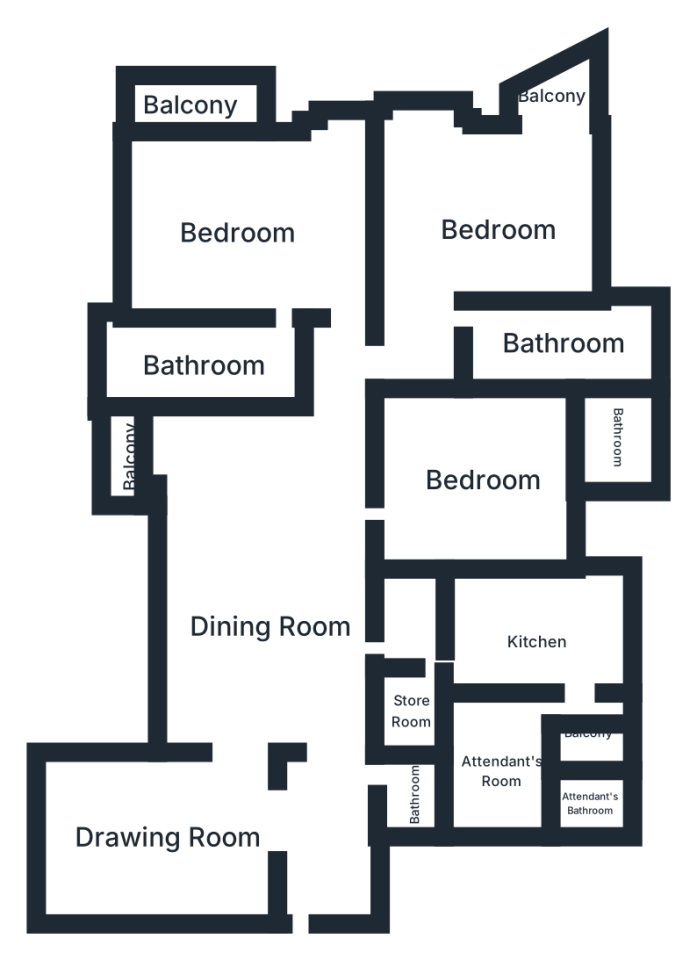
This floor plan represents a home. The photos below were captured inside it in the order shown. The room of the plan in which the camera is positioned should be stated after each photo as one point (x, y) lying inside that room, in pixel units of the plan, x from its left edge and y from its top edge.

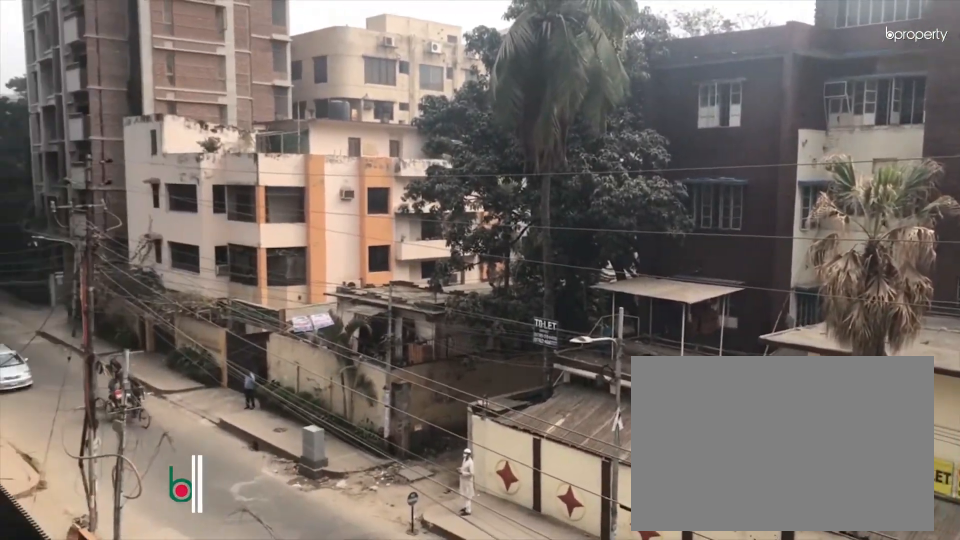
(555, 96)
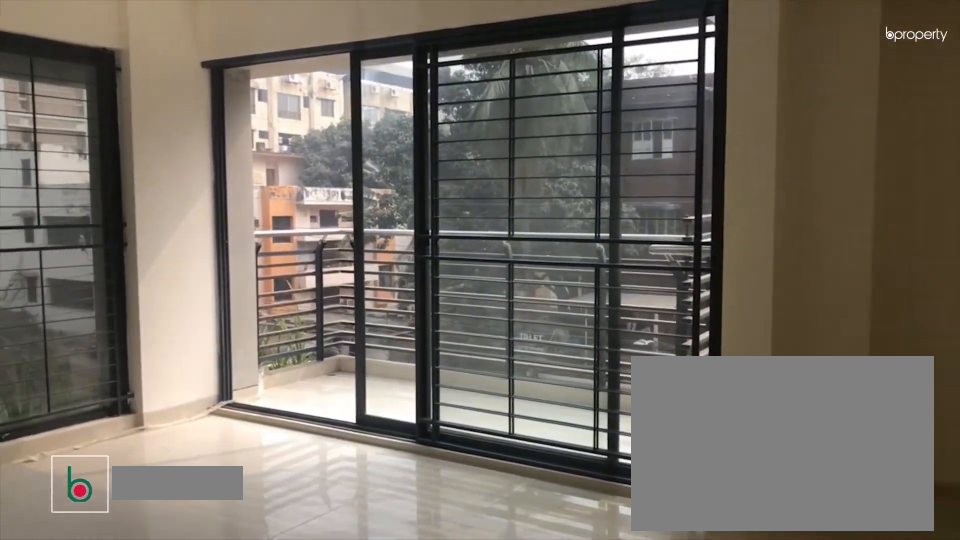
(237, 235)
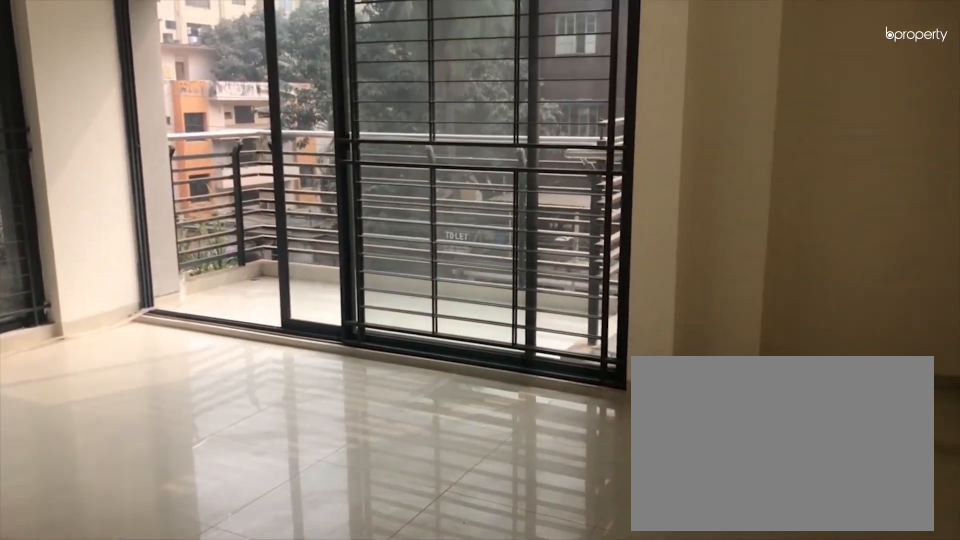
(237, 235)
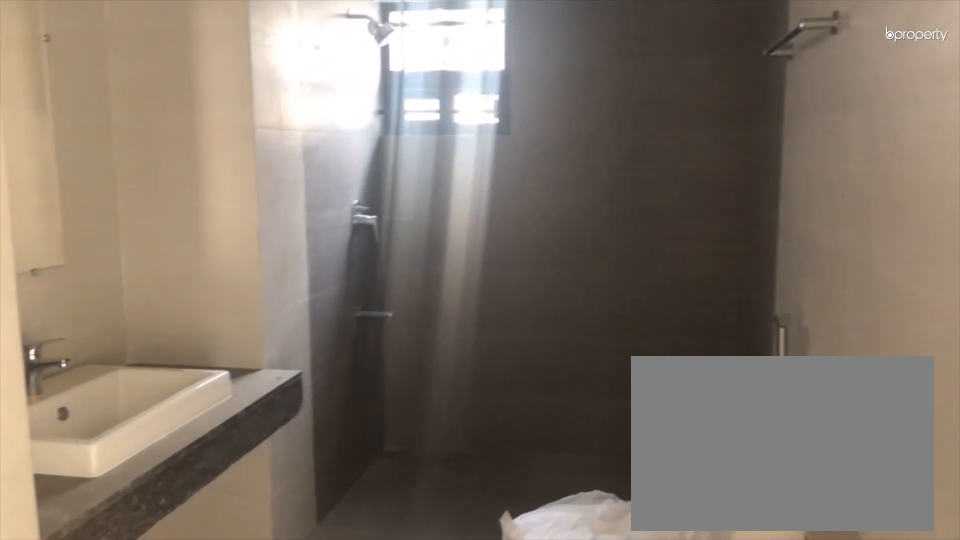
(198, 362)
